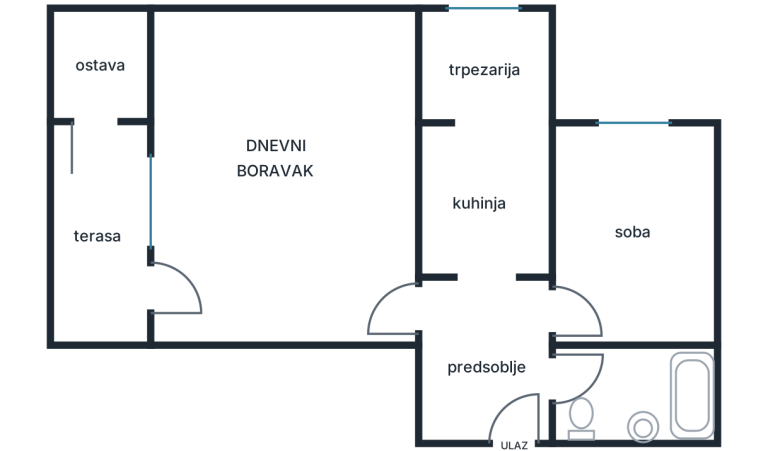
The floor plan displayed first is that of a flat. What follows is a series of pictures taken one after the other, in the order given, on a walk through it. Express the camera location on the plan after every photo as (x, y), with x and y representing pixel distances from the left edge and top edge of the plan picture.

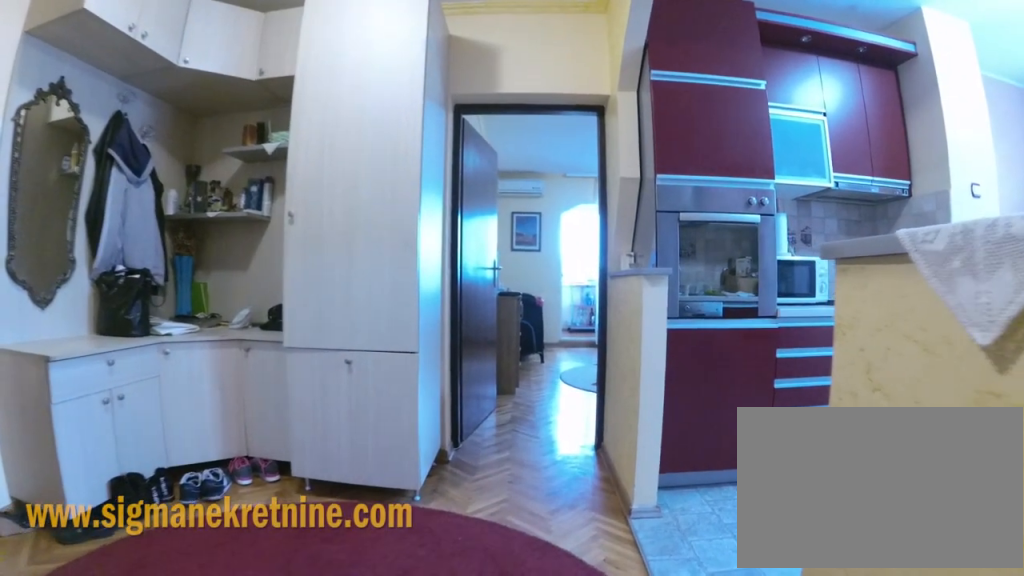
(549, 310)
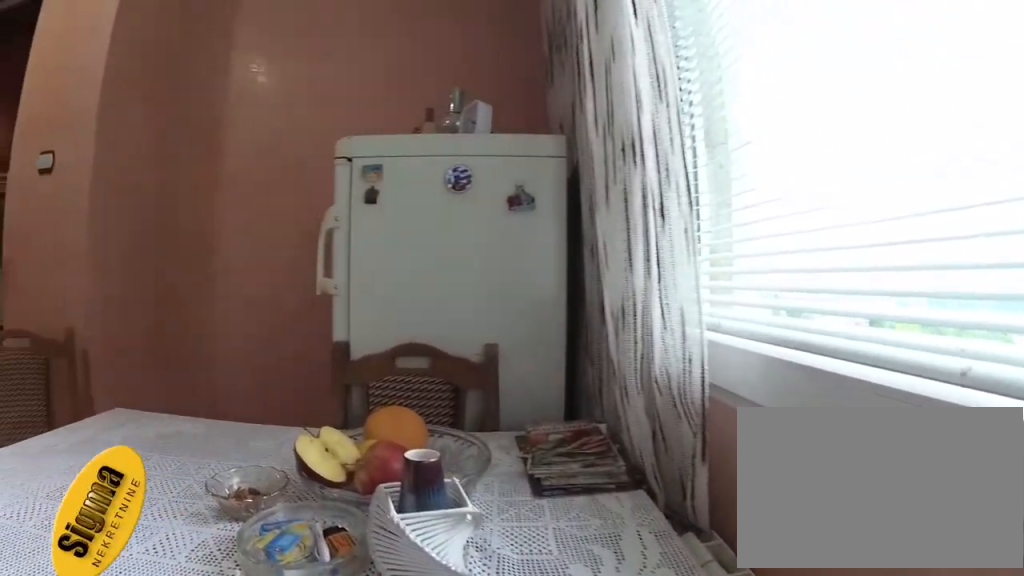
(514, 47)
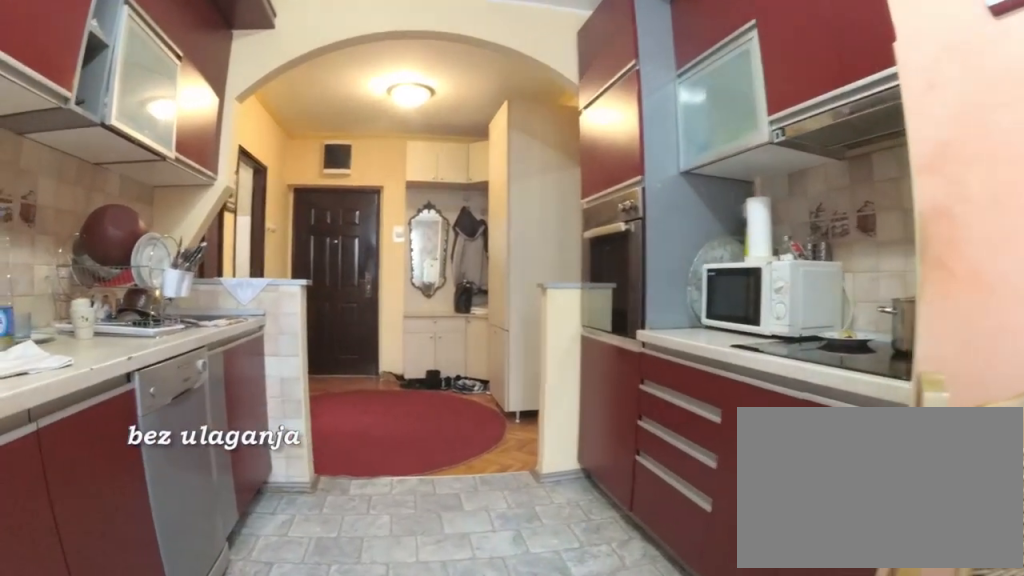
(485, 89)
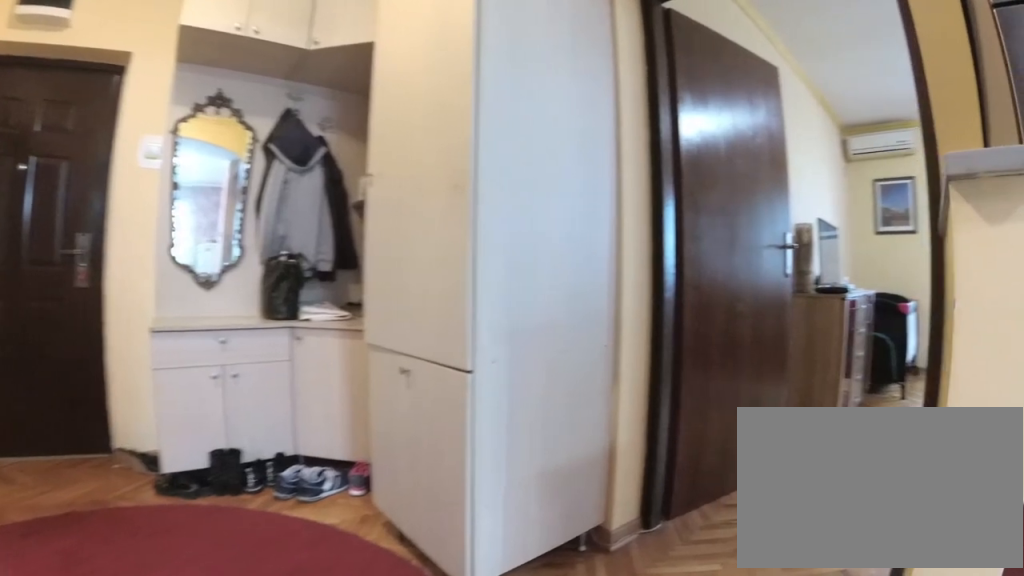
(493, 274)
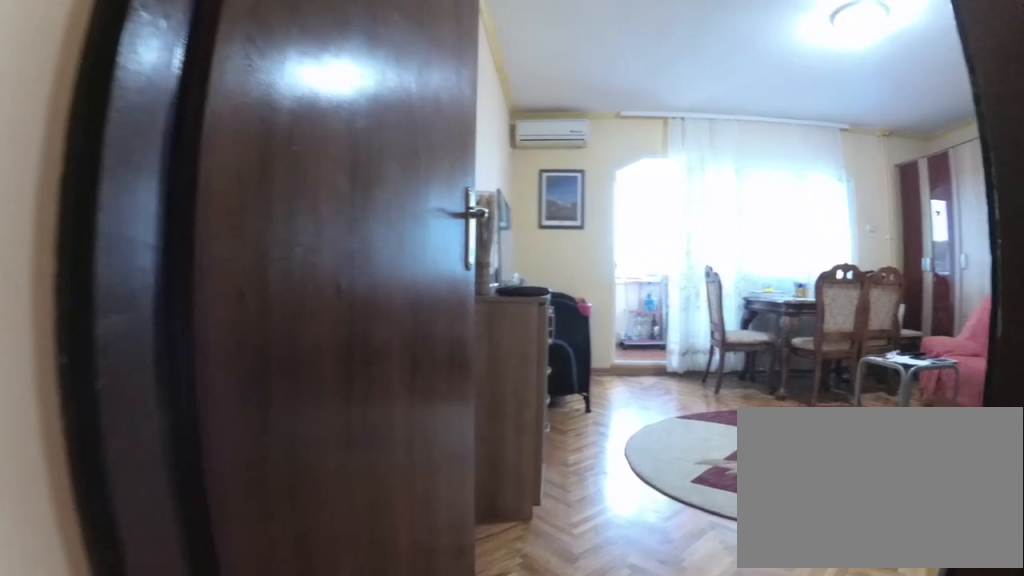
(462, 301)
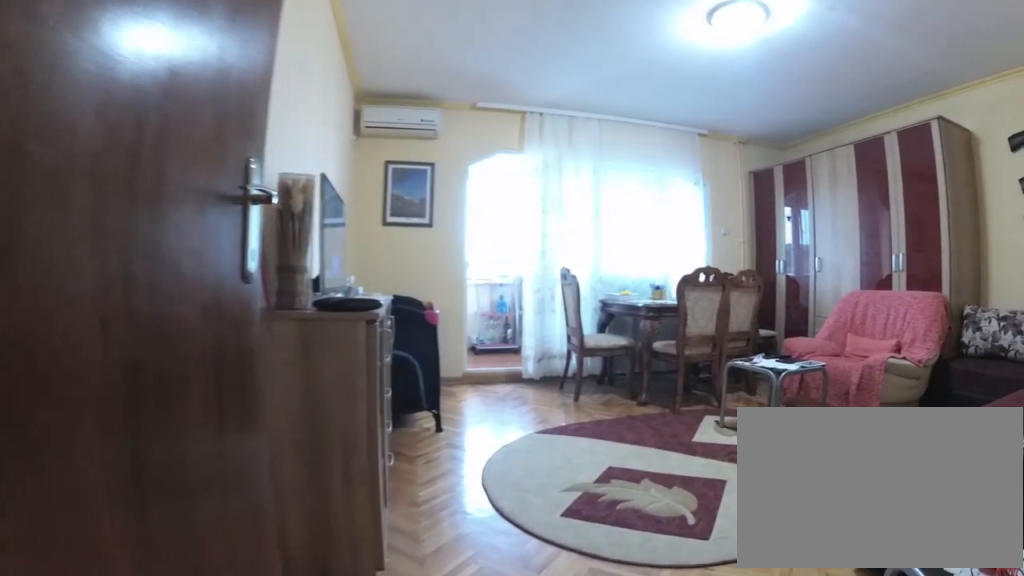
(448, 302)
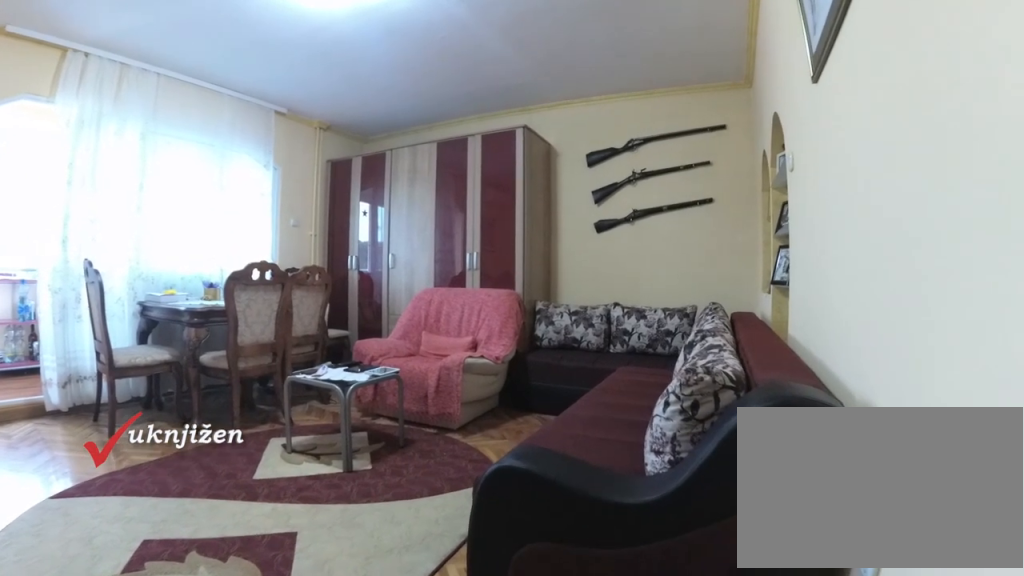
(409, 295)
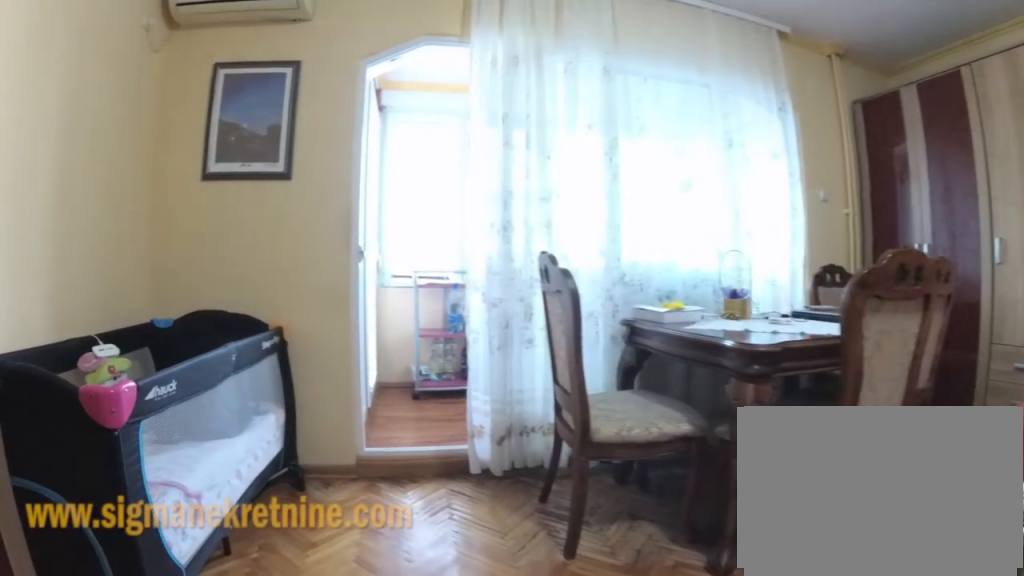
(333, 277)
